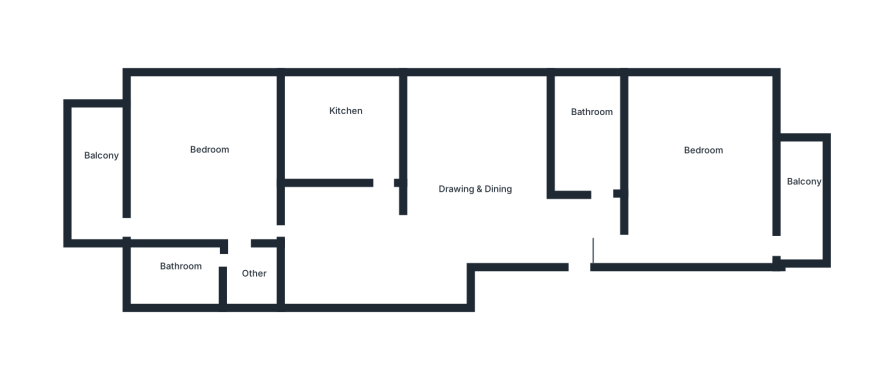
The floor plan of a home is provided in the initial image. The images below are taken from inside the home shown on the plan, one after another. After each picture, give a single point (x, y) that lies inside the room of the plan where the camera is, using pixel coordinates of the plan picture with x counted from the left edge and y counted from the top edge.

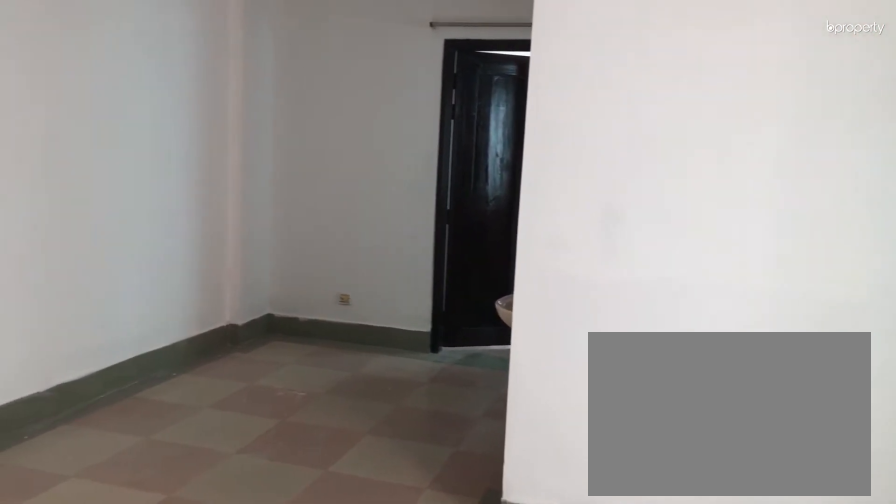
(467, 177)
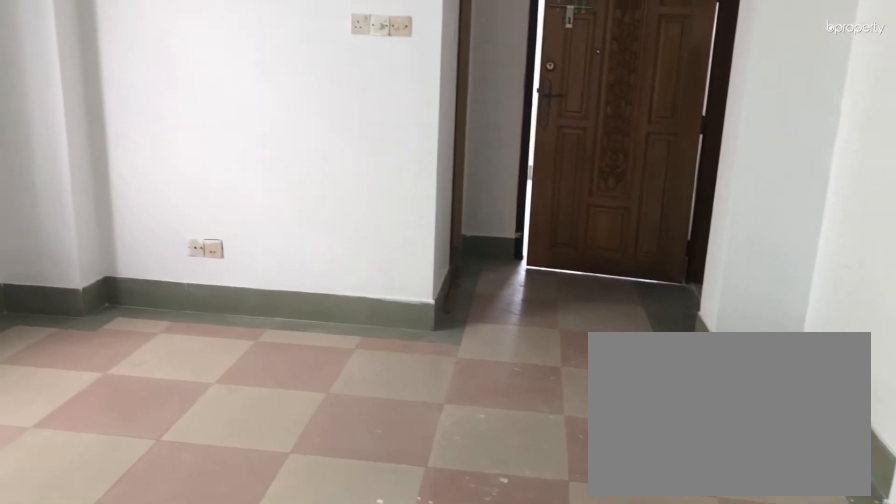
(467, 177)
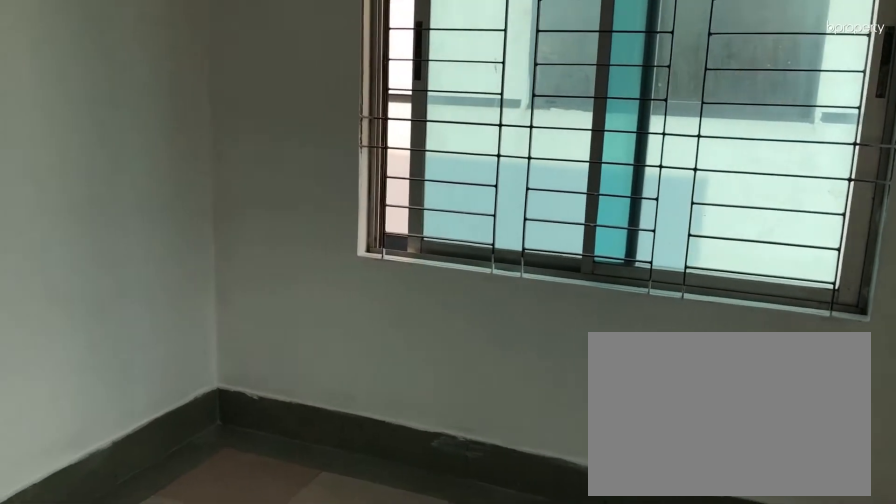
(707, 164)
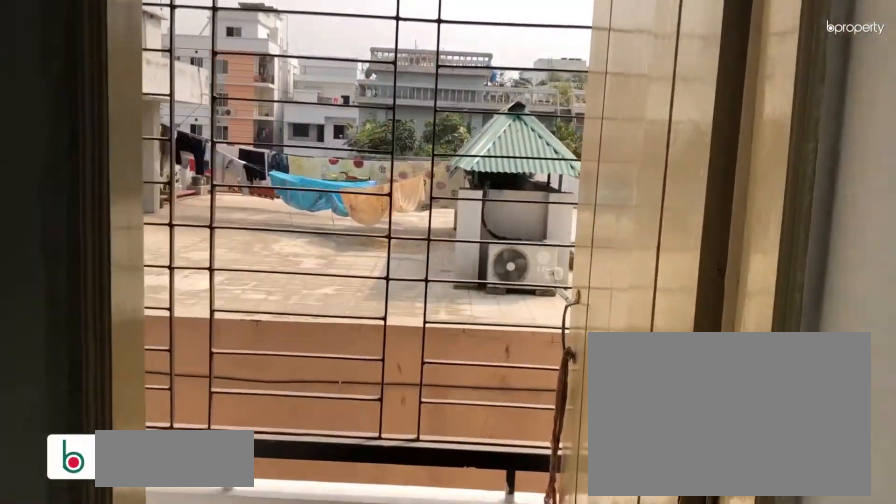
(805, 187)
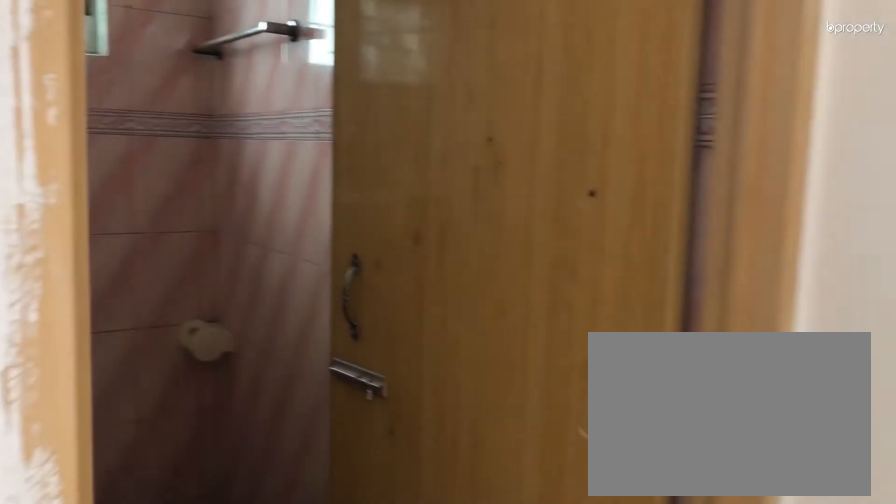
(595, 185)
